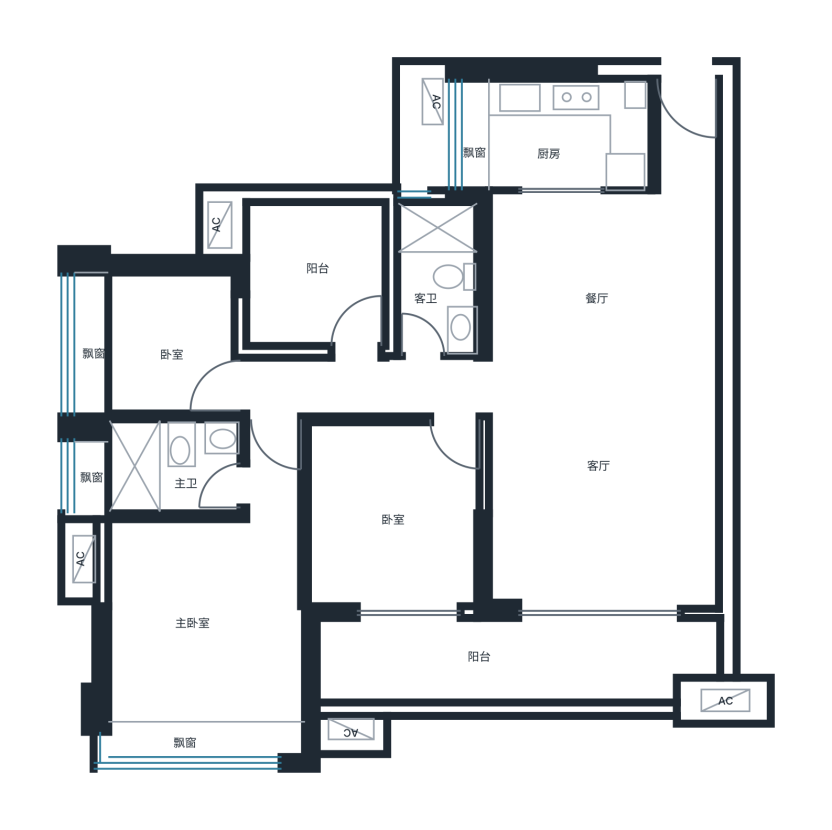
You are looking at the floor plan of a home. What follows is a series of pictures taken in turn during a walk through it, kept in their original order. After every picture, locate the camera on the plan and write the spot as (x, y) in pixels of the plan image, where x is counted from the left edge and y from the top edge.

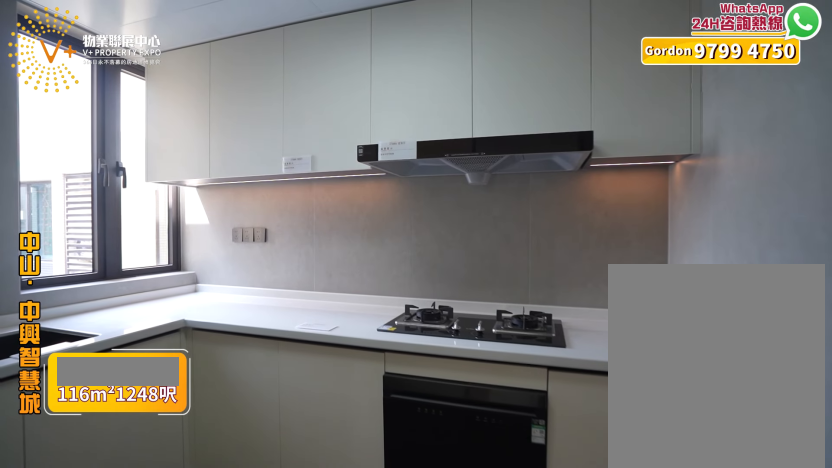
(564, 135)
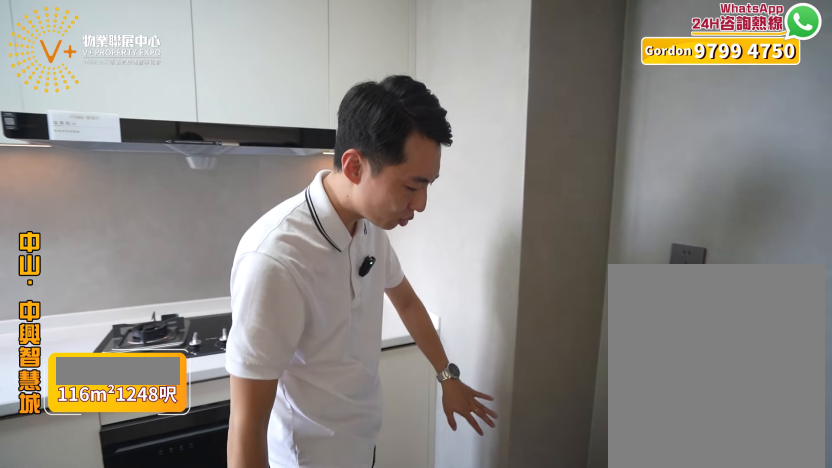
(570, 142)
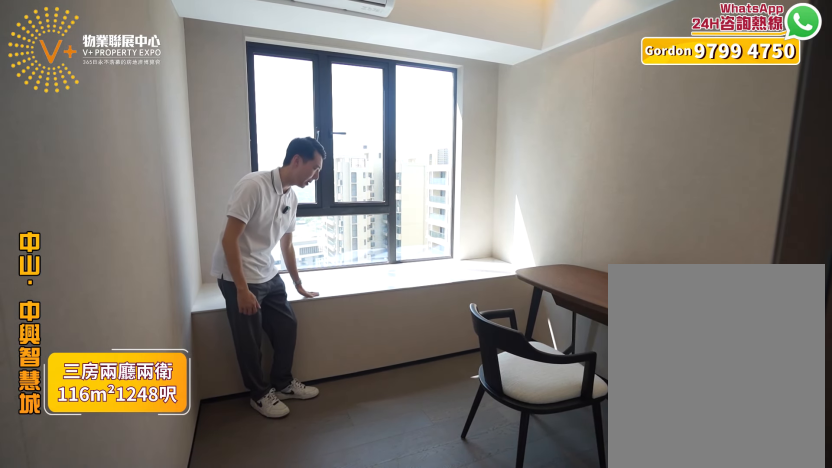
(150, 344)
